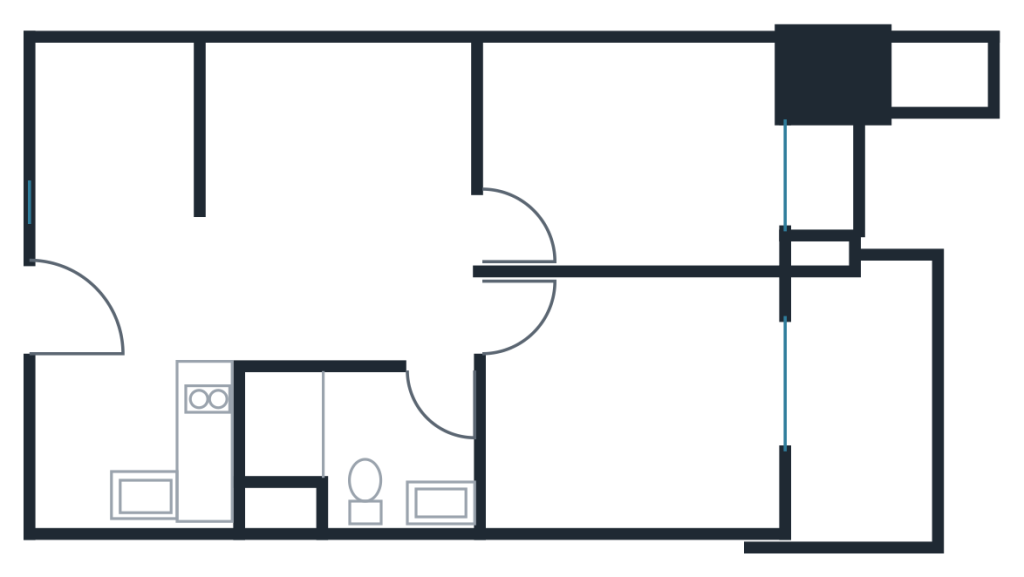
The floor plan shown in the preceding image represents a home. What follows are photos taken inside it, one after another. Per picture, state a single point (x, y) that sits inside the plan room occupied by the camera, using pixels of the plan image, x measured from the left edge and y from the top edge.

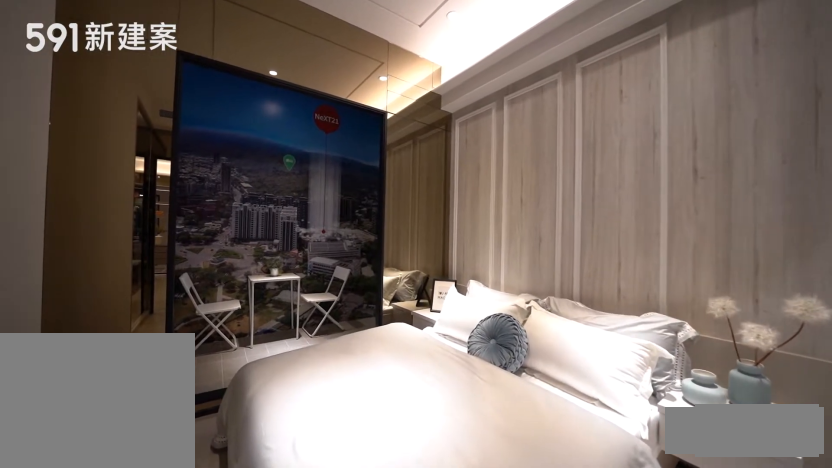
(644, 407)
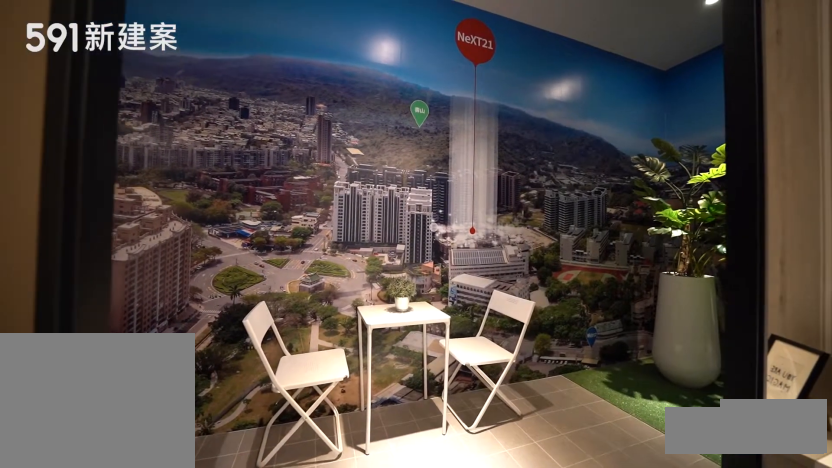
(866, 403)
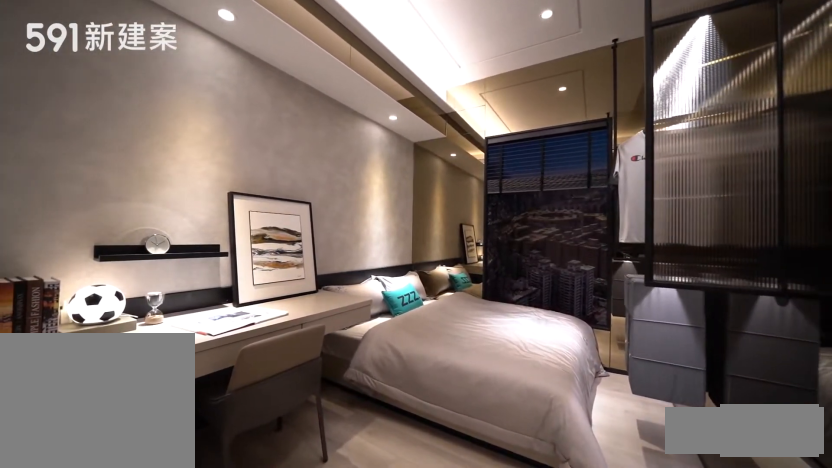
(643, 153)
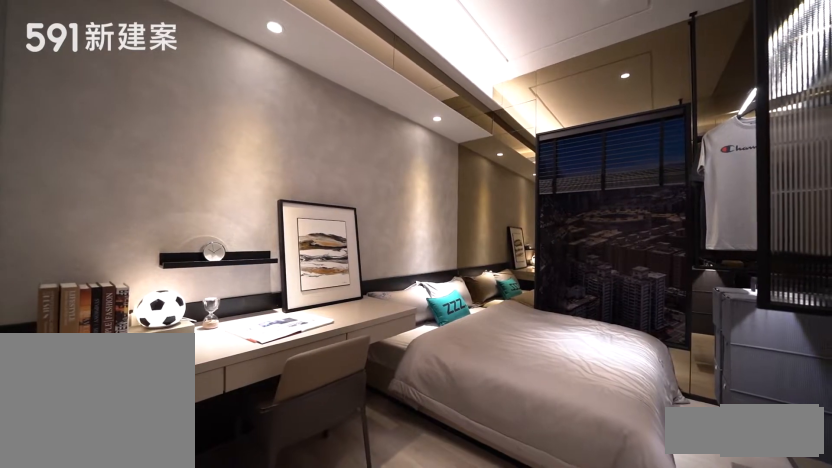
(643, 153)
